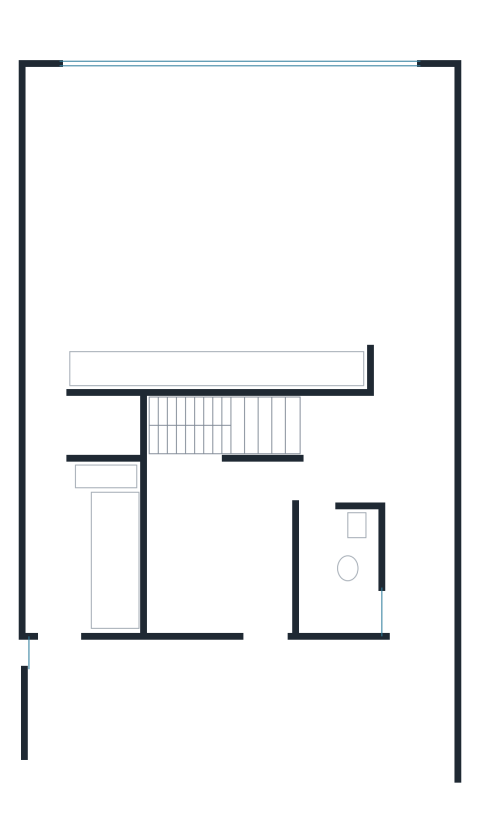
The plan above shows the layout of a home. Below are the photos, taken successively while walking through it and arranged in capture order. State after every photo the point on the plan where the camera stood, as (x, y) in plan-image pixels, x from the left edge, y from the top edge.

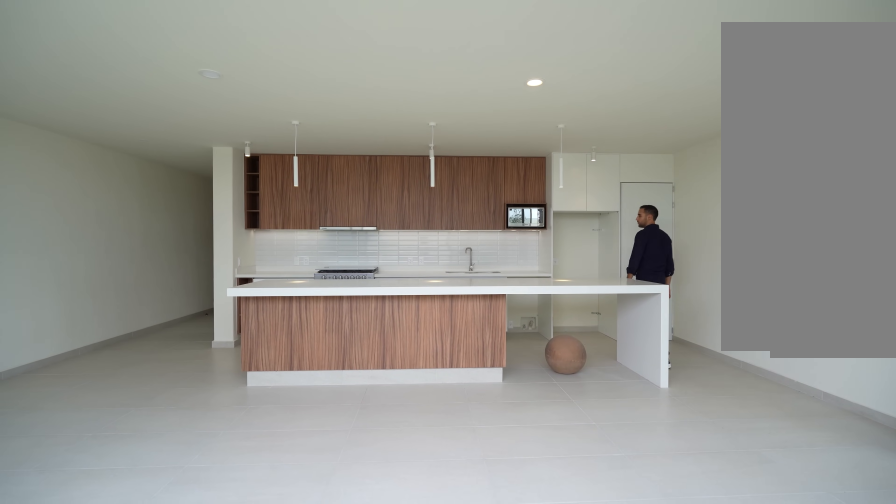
(197, 96)
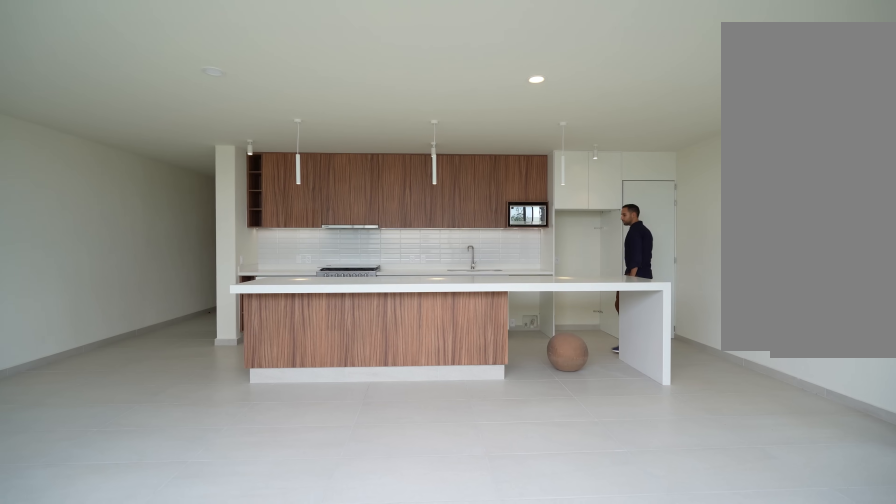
(197, 96)
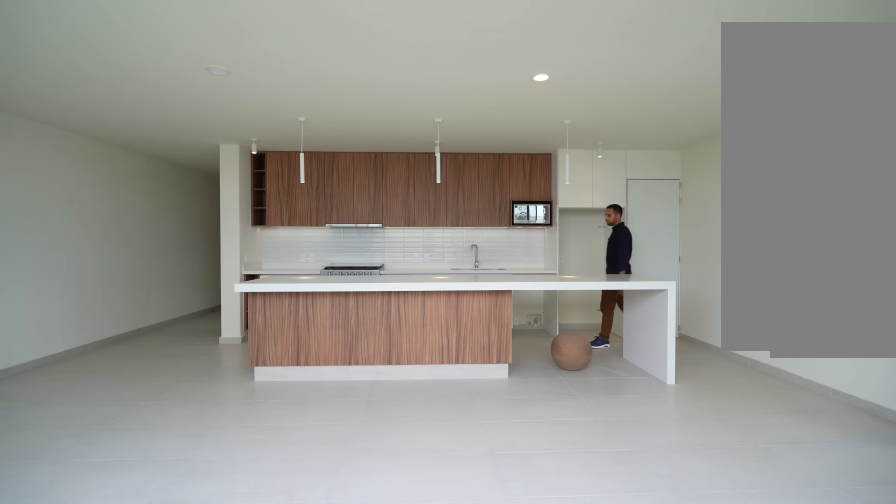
(197, 96)
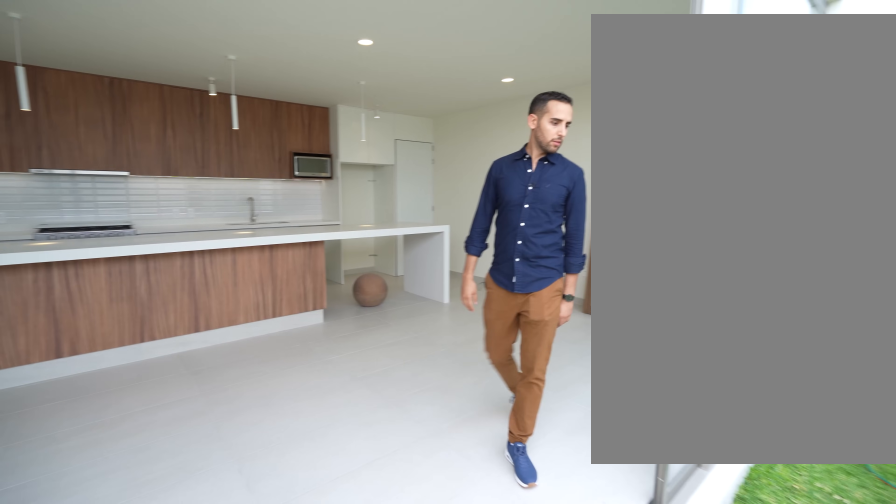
(198, 89)
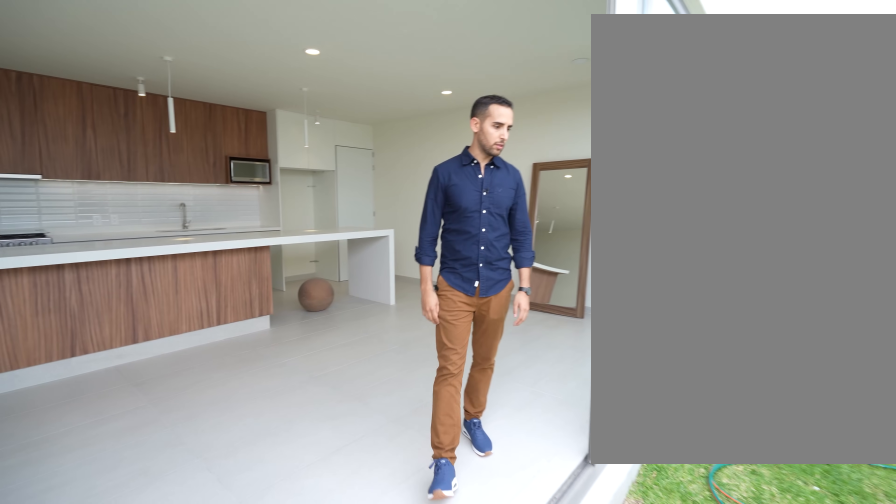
(199, 82)
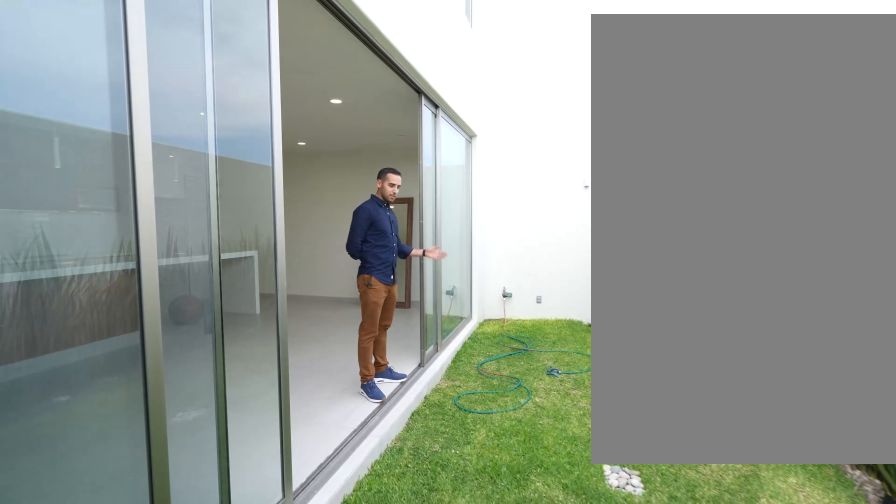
(309, 47)
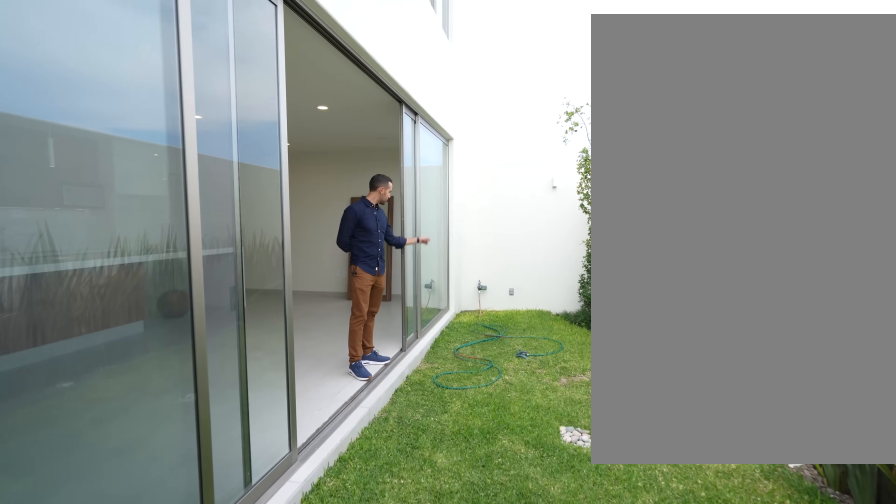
(334, 43)
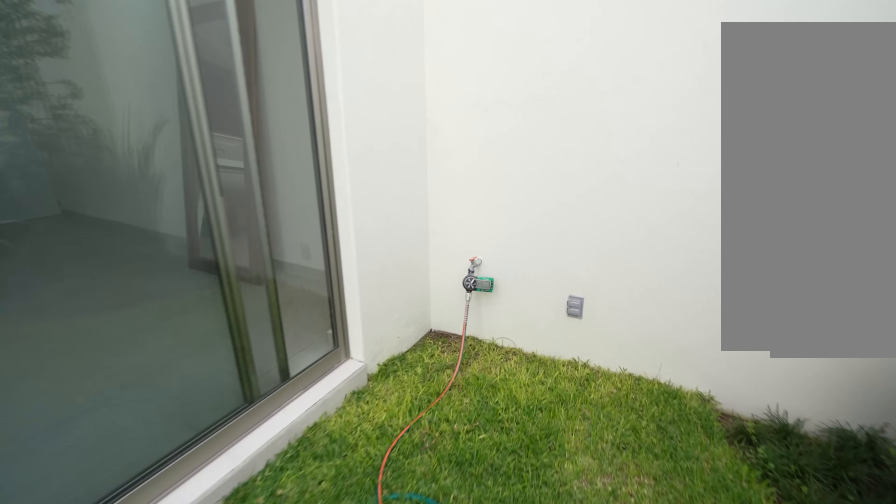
(104, 18)
